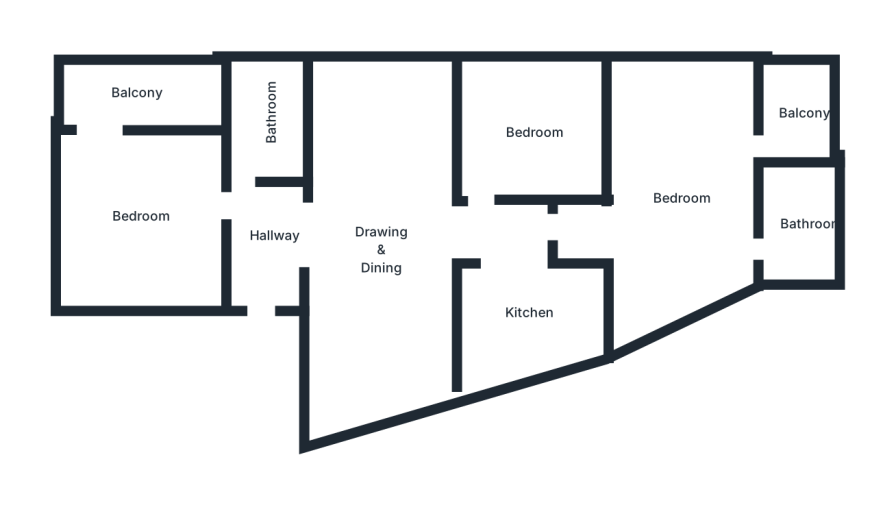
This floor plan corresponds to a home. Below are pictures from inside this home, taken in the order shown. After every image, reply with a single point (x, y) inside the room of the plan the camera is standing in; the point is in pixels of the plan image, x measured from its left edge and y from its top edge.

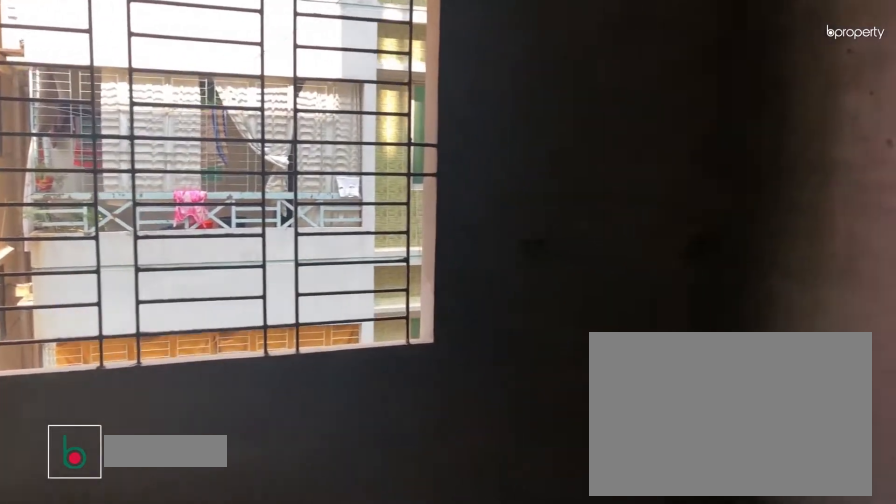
(538, 134)
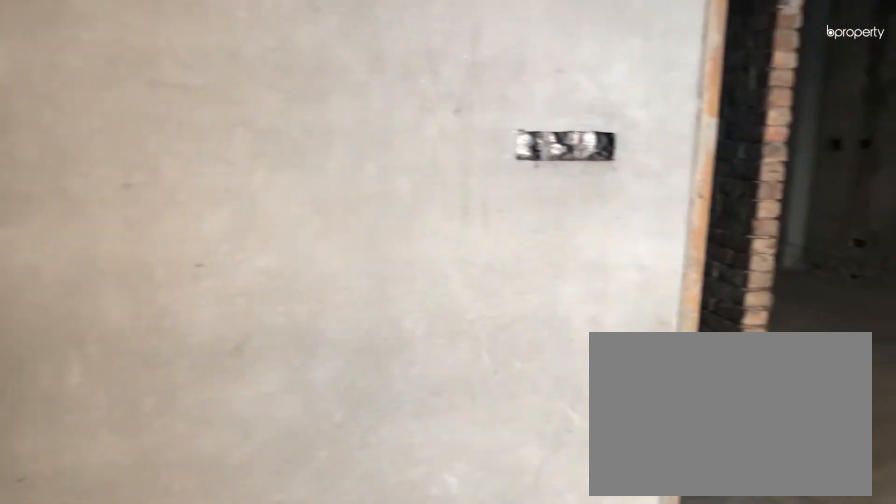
(538, 134)
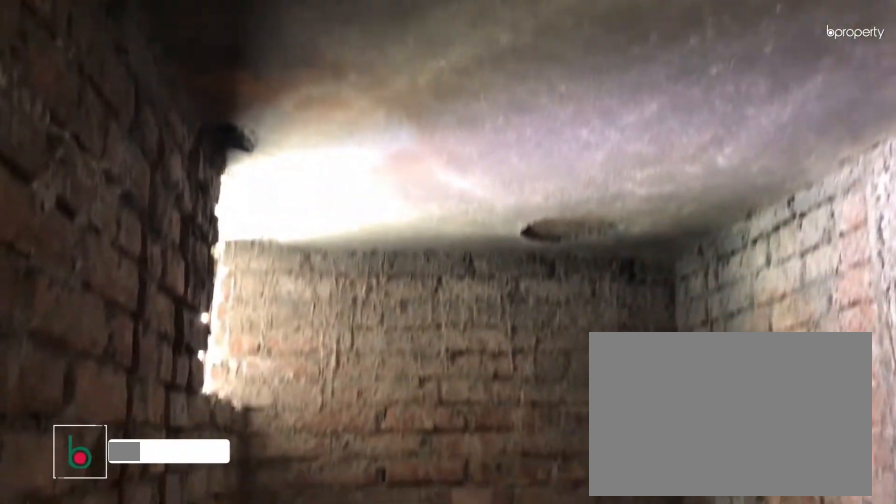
(273, 109)
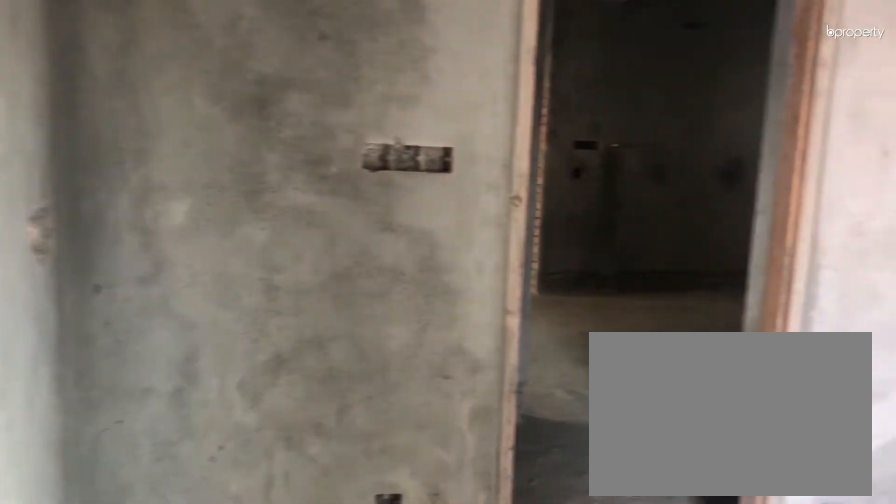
(142, 220)
